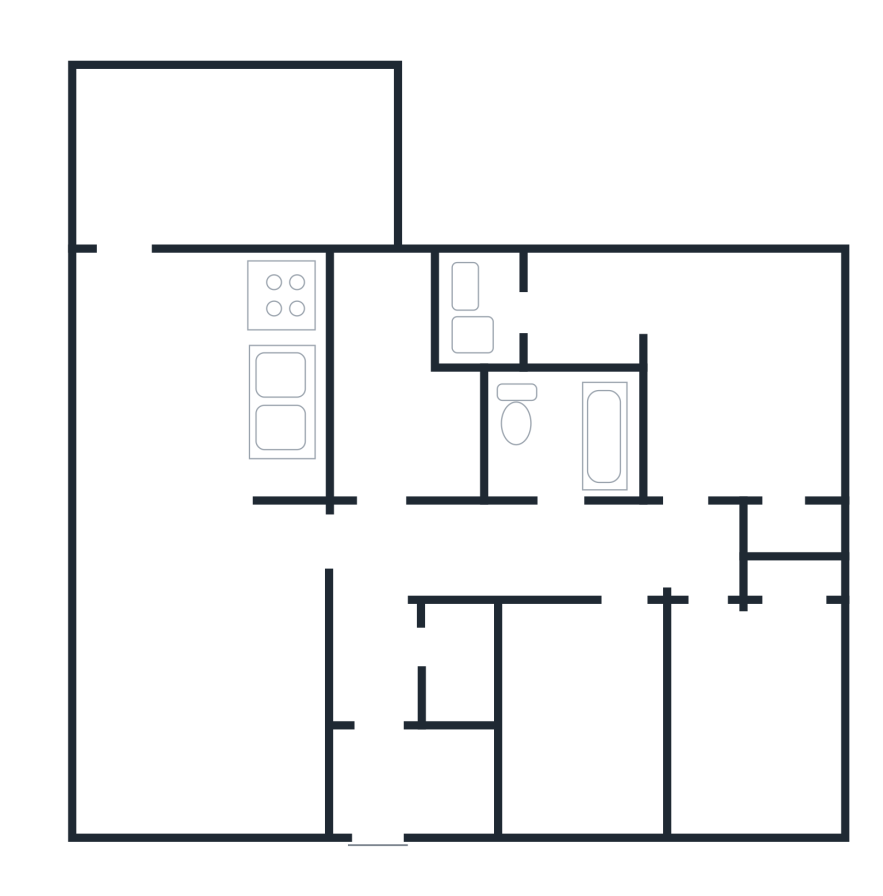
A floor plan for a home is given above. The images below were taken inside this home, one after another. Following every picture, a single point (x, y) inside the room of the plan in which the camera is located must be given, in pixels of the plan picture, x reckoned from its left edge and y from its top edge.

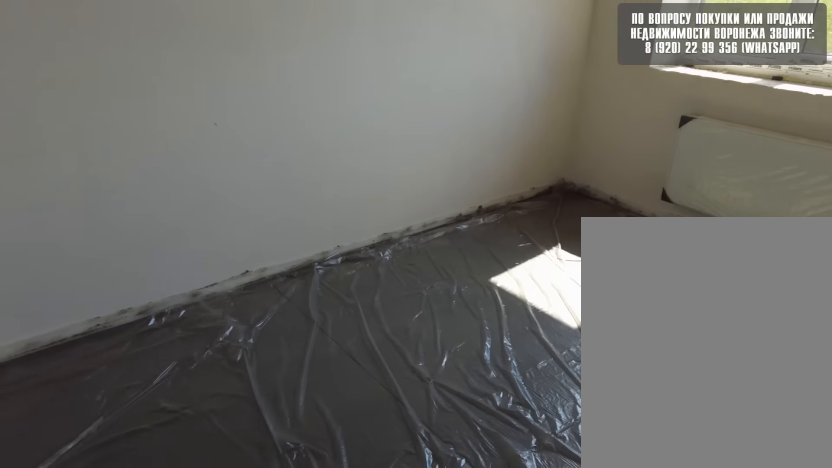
(731, 675)
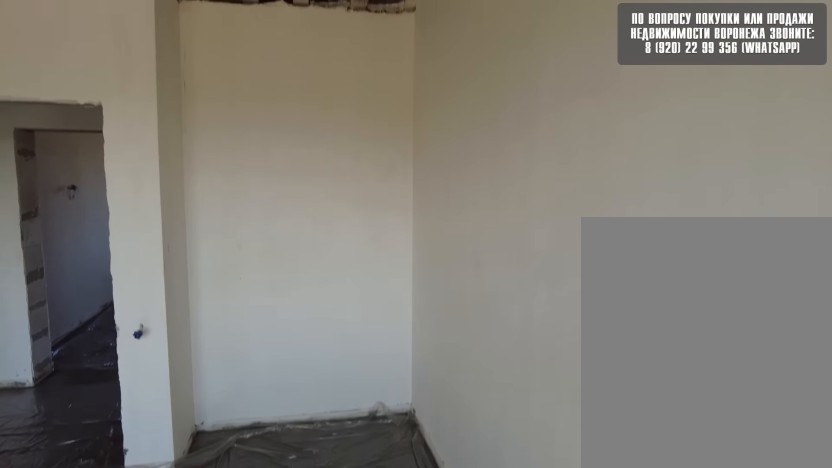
(732, 708)
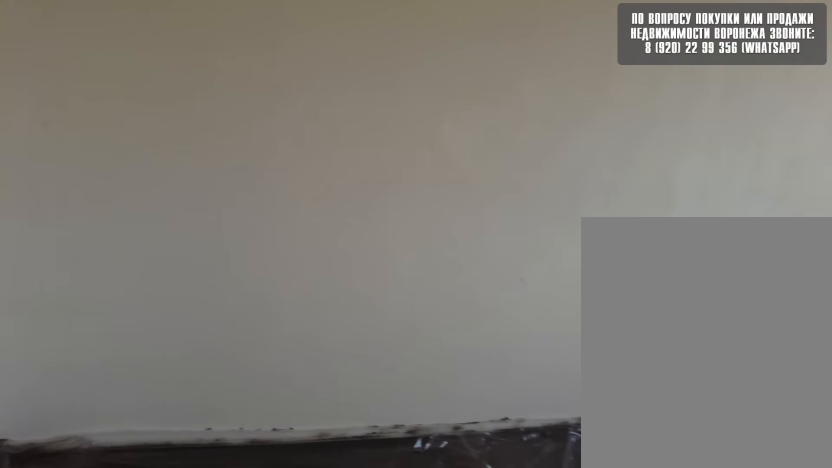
(732, 708)
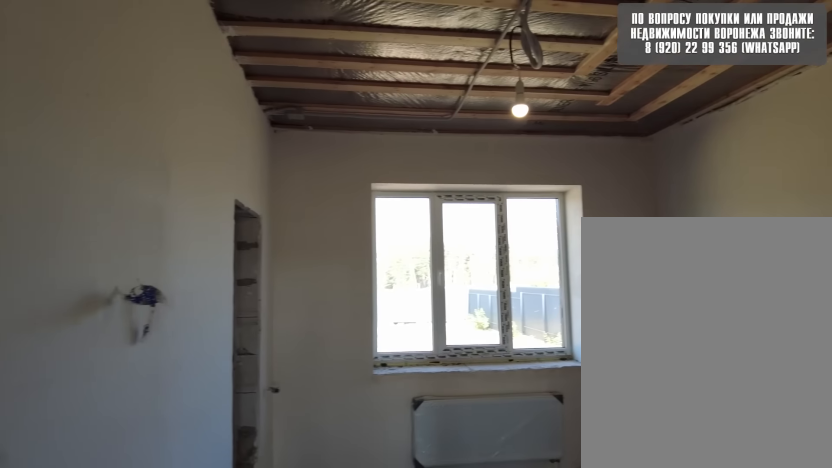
(728, 486)
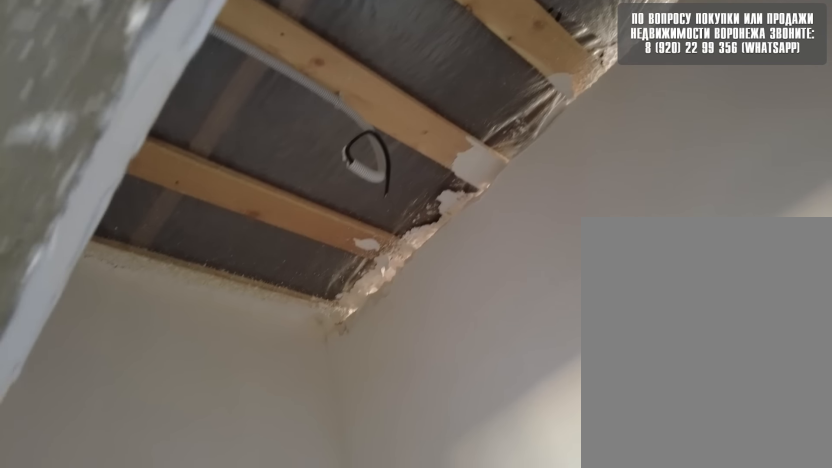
(727, 476)
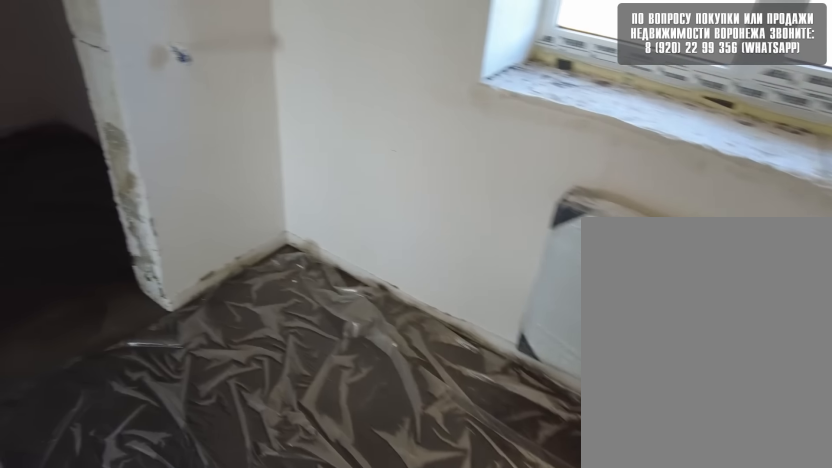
(721, 470)
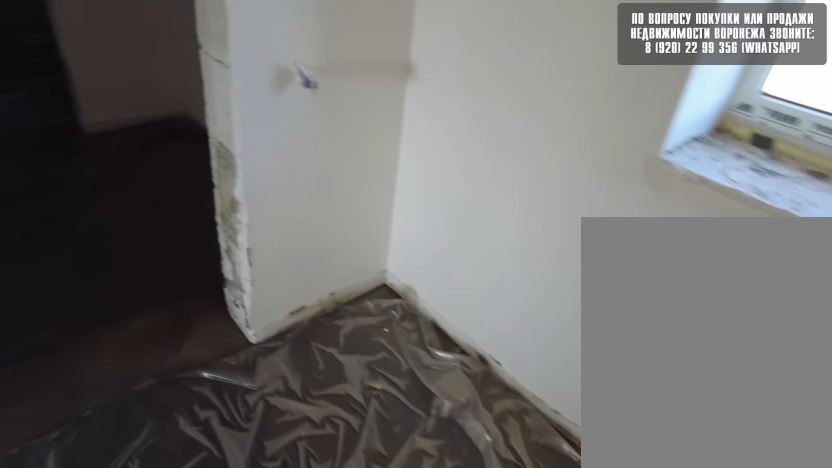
(710, 432)
